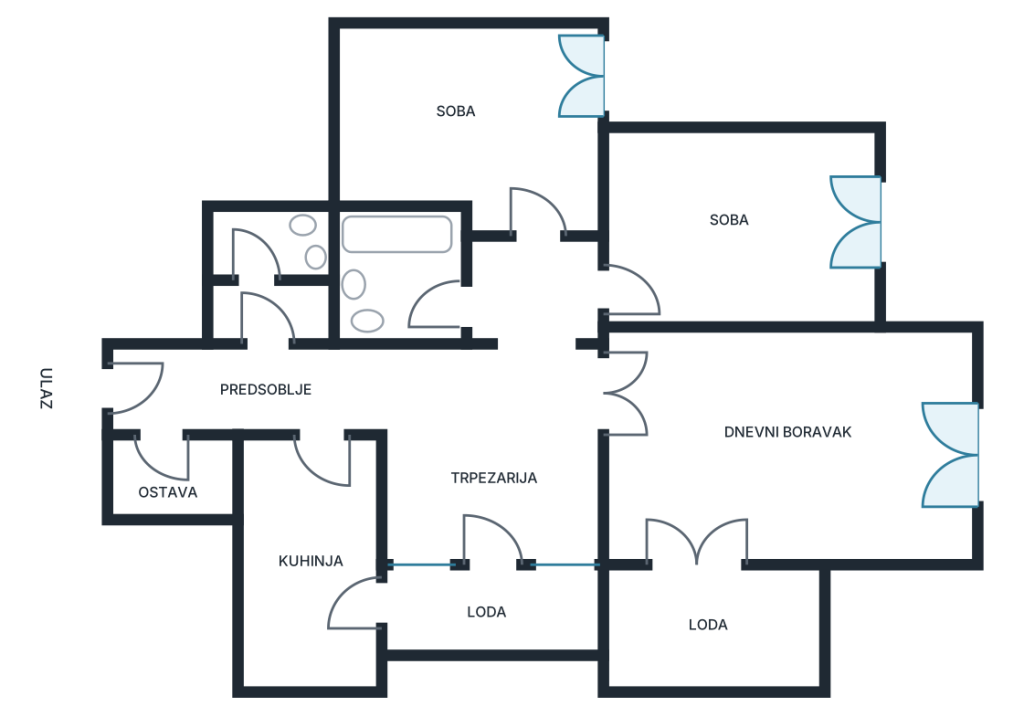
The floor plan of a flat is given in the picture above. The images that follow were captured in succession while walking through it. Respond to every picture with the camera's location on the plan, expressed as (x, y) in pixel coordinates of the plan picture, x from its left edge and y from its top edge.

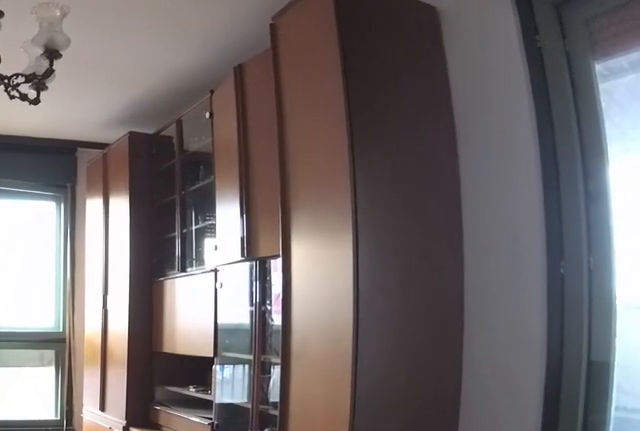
(609, 398)
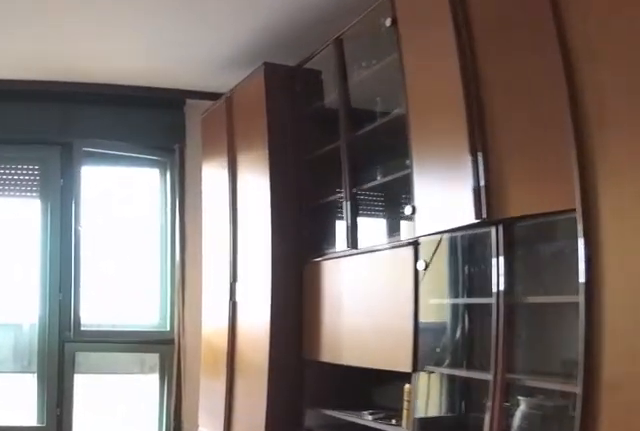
(677, 412)
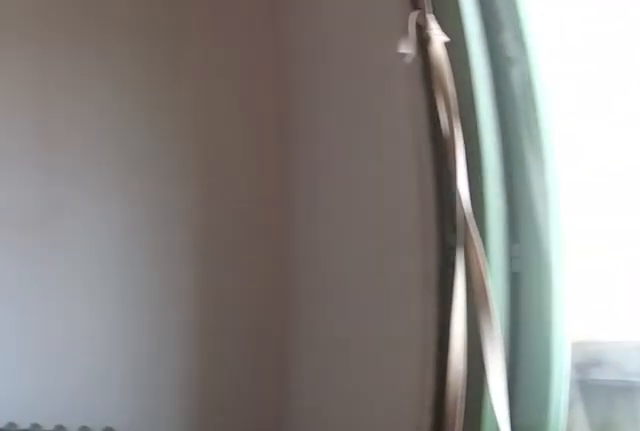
(919, 480)
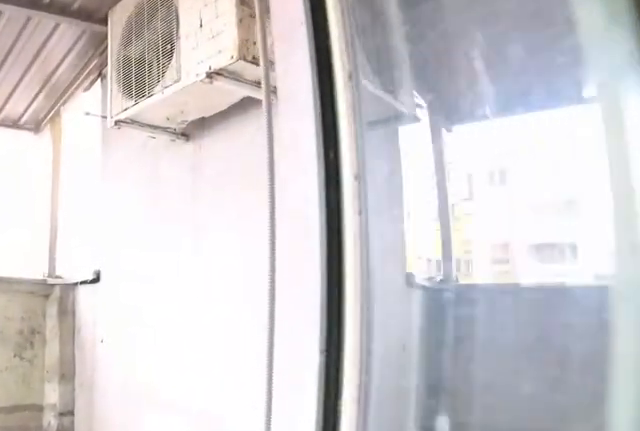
(722, 501)
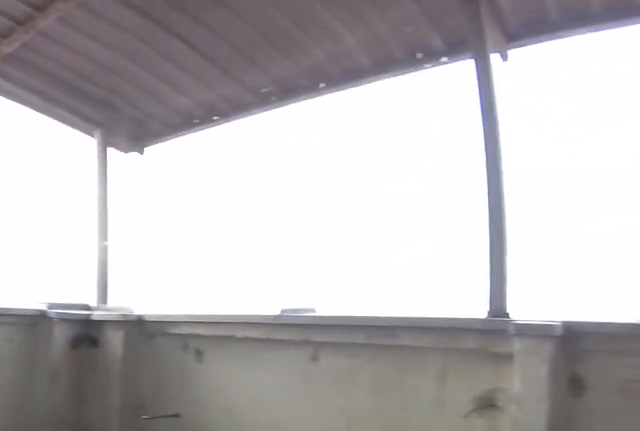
(689, 573)
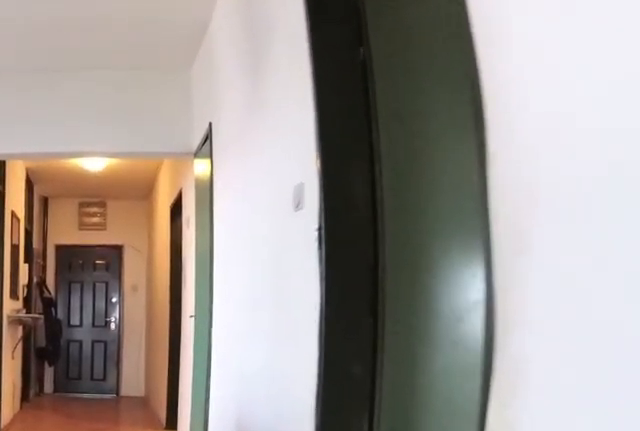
(629, 406)
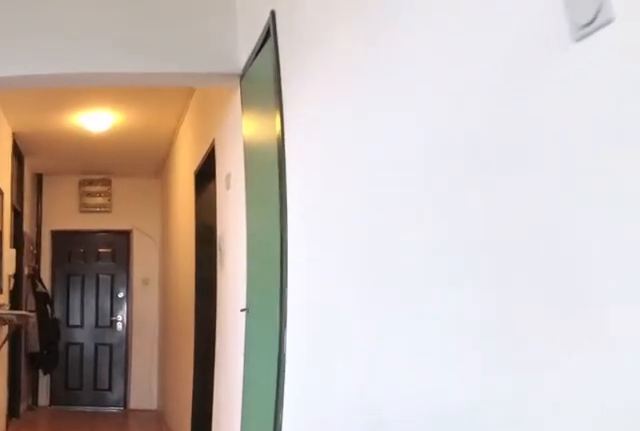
(572, 409)
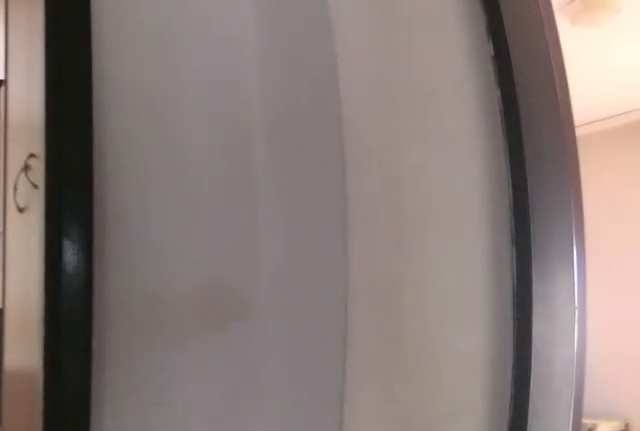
(537, 324)
